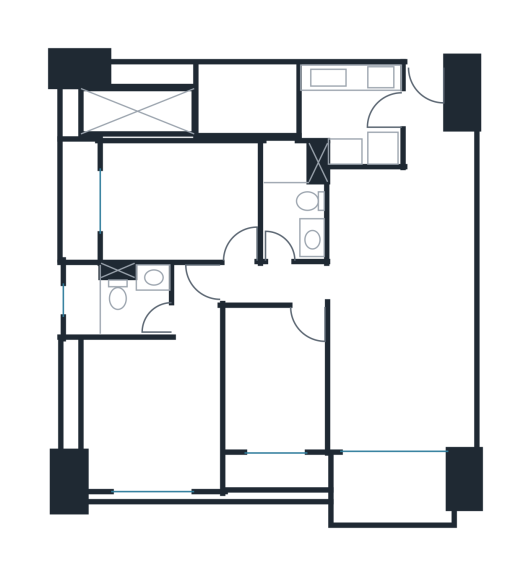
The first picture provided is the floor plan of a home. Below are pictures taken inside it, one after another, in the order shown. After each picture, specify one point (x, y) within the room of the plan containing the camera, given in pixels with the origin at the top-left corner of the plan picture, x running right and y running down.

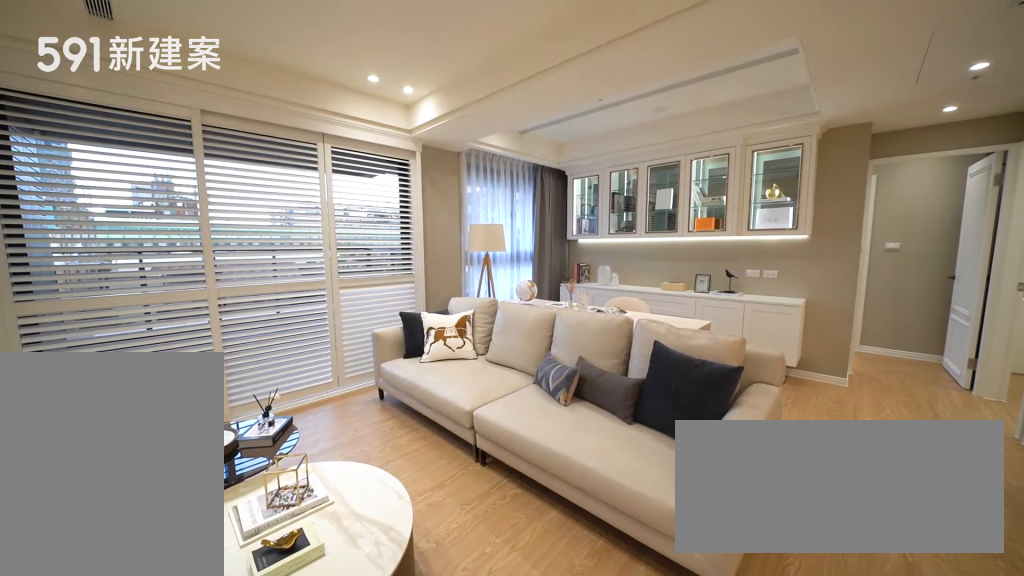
(398, 379)
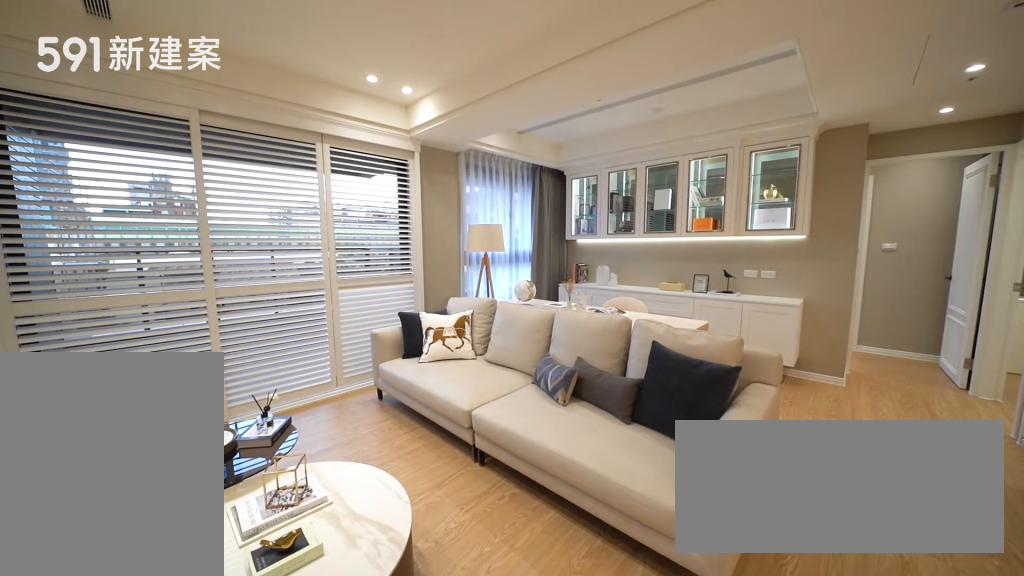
(398, 379)
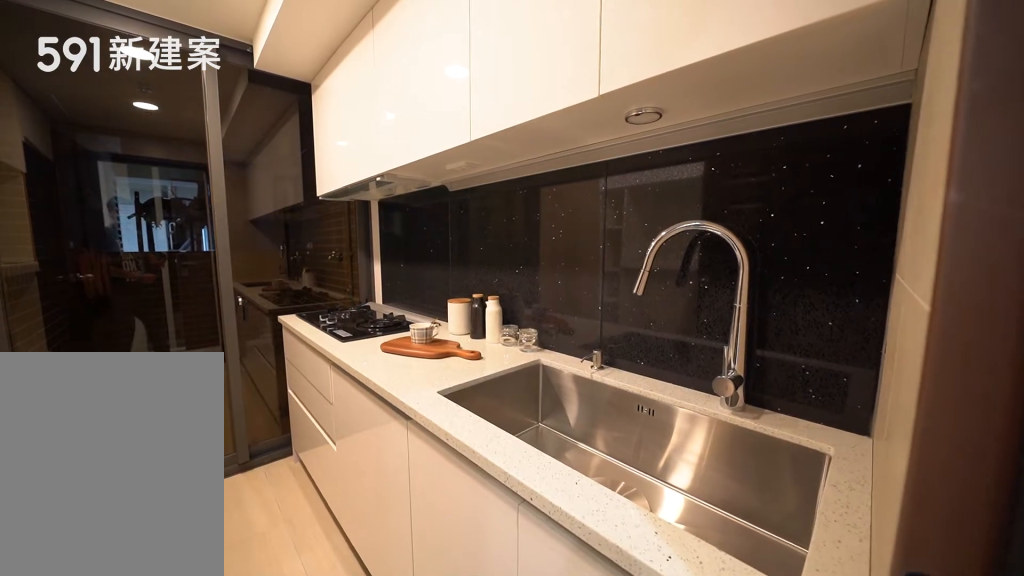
(351, 98)
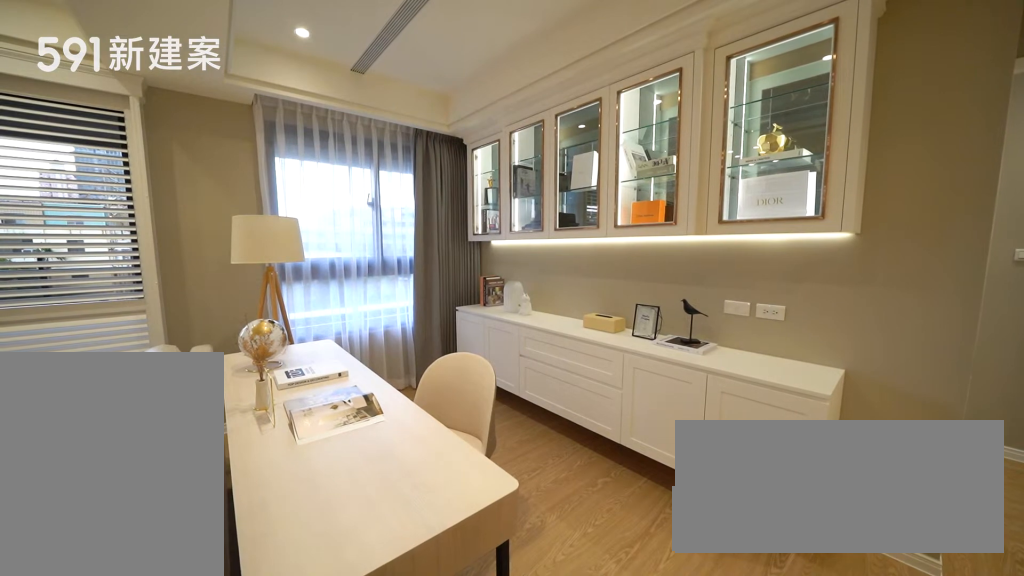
(276, 378)
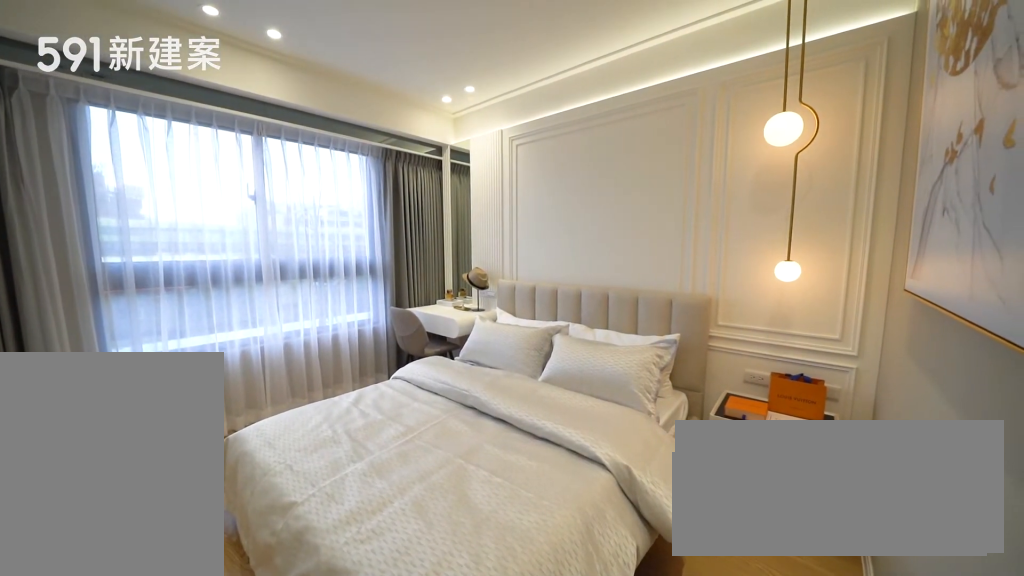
(151, 417)
